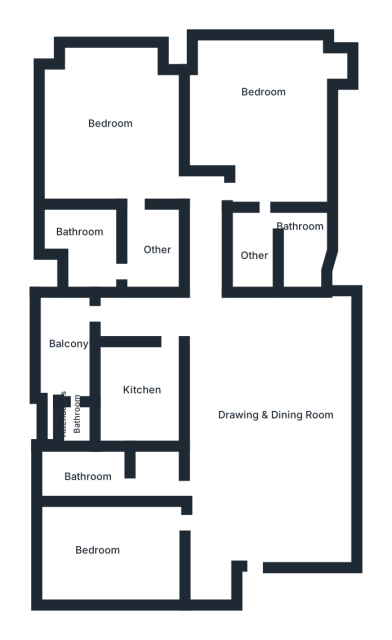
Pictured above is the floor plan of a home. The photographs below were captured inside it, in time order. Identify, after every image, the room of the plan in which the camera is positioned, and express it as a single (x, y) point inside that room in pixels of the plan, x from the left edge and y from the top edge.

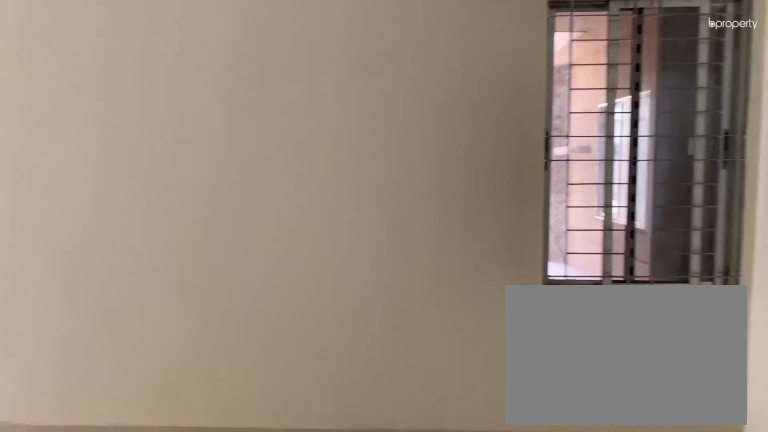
(270, 417)
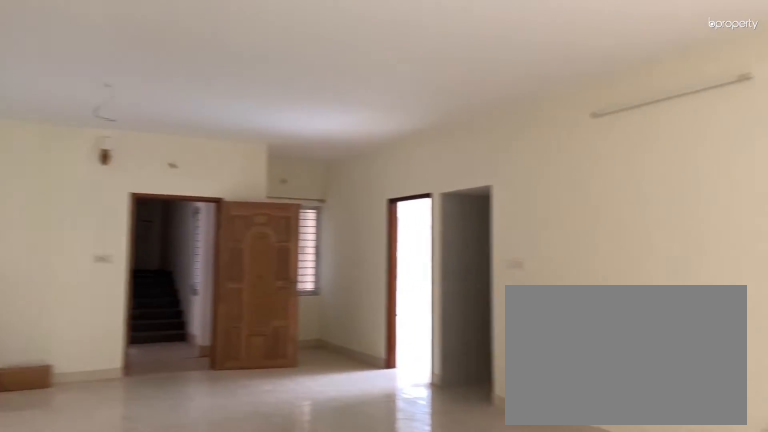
(270, 417)
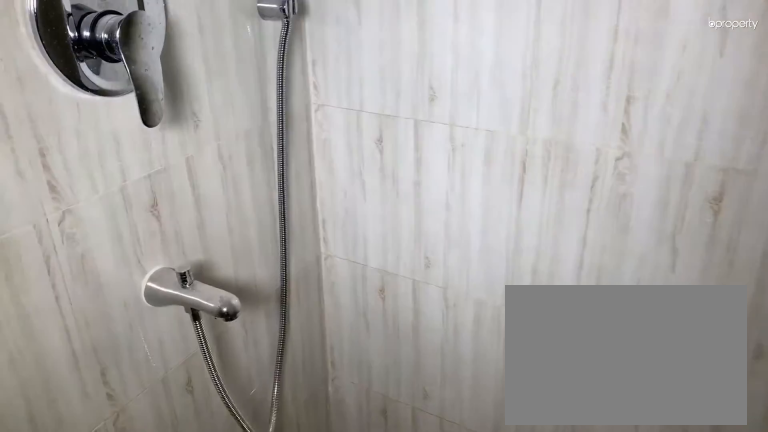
(91, 478)
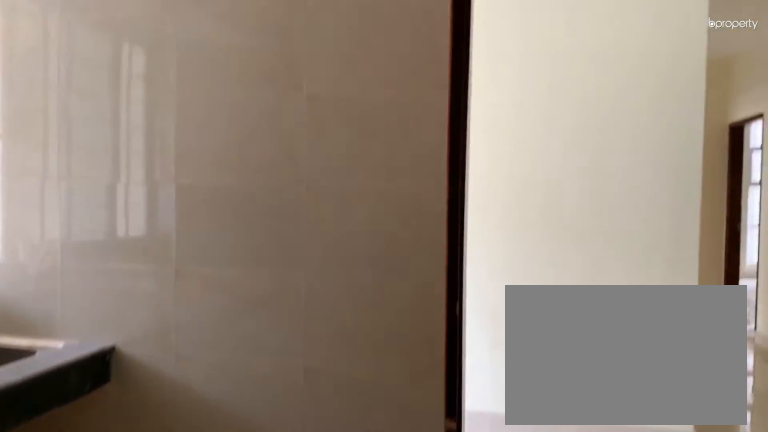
(141, 397)
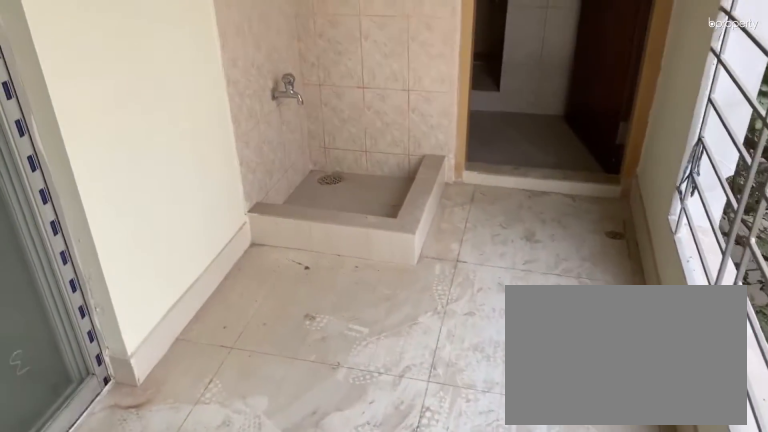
(65, 345)
